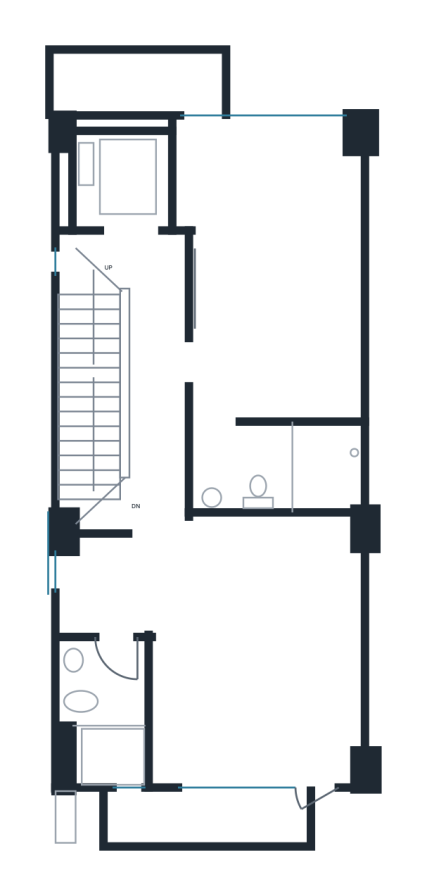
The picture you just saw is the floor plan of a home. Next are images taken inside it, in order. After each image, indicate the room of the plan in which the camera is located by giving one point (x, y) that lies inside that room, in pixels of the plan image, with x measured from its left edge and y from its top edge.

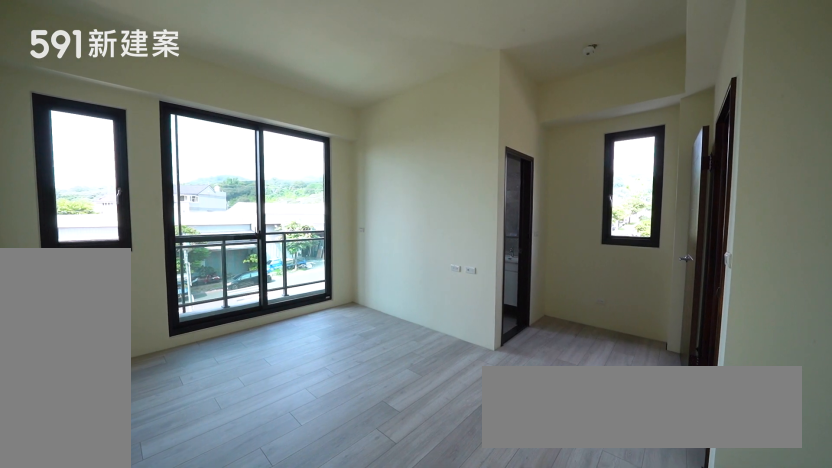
(229, 643)
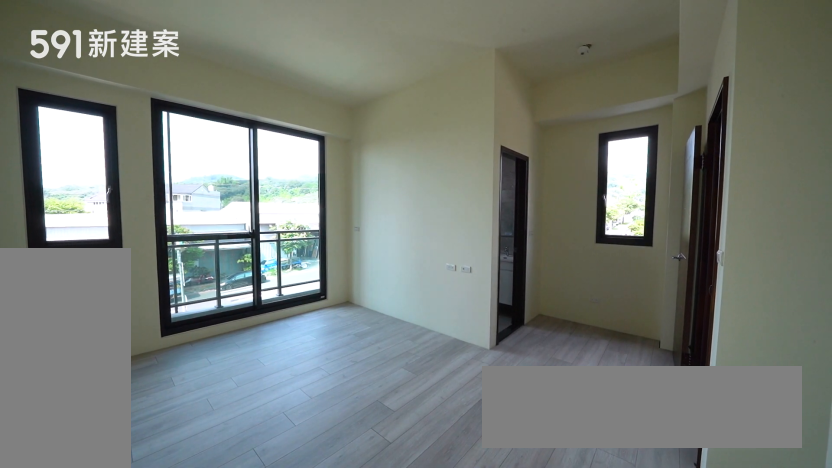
(229, 643)
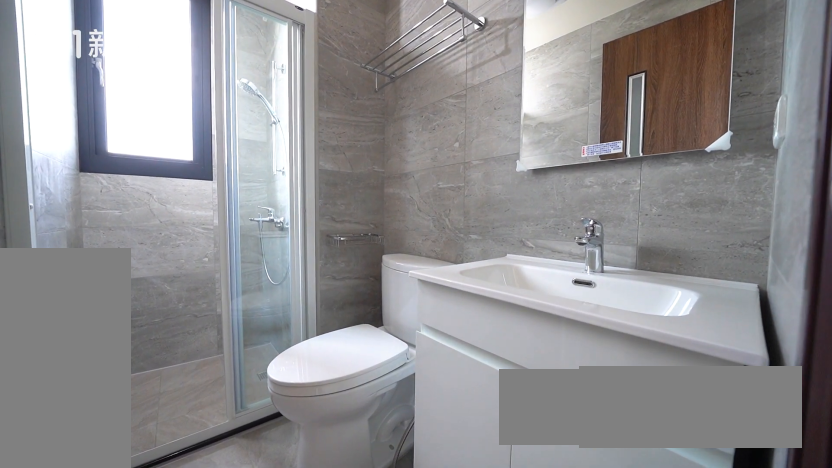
(104, 715)
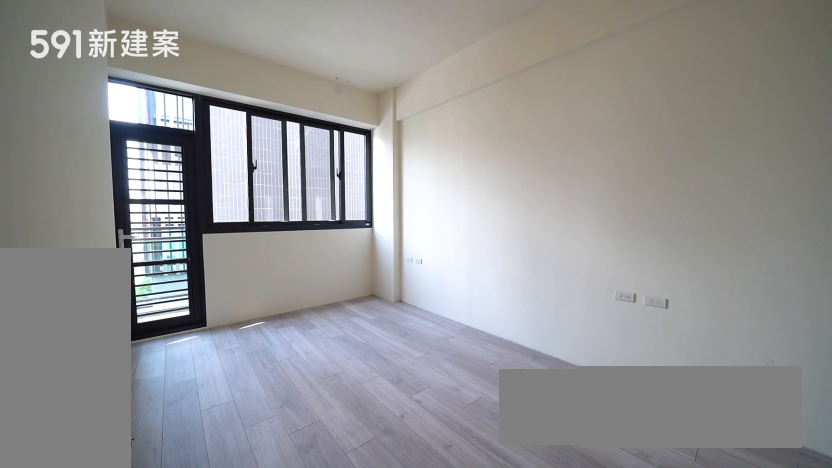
(280, 270)
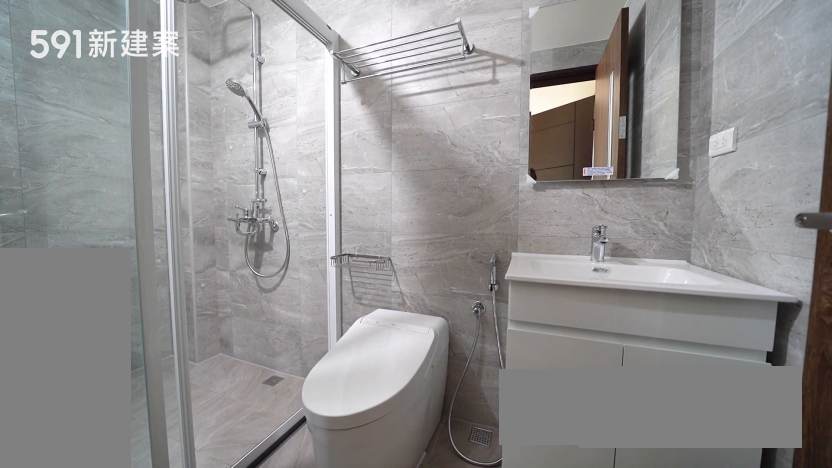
(278, 468)
